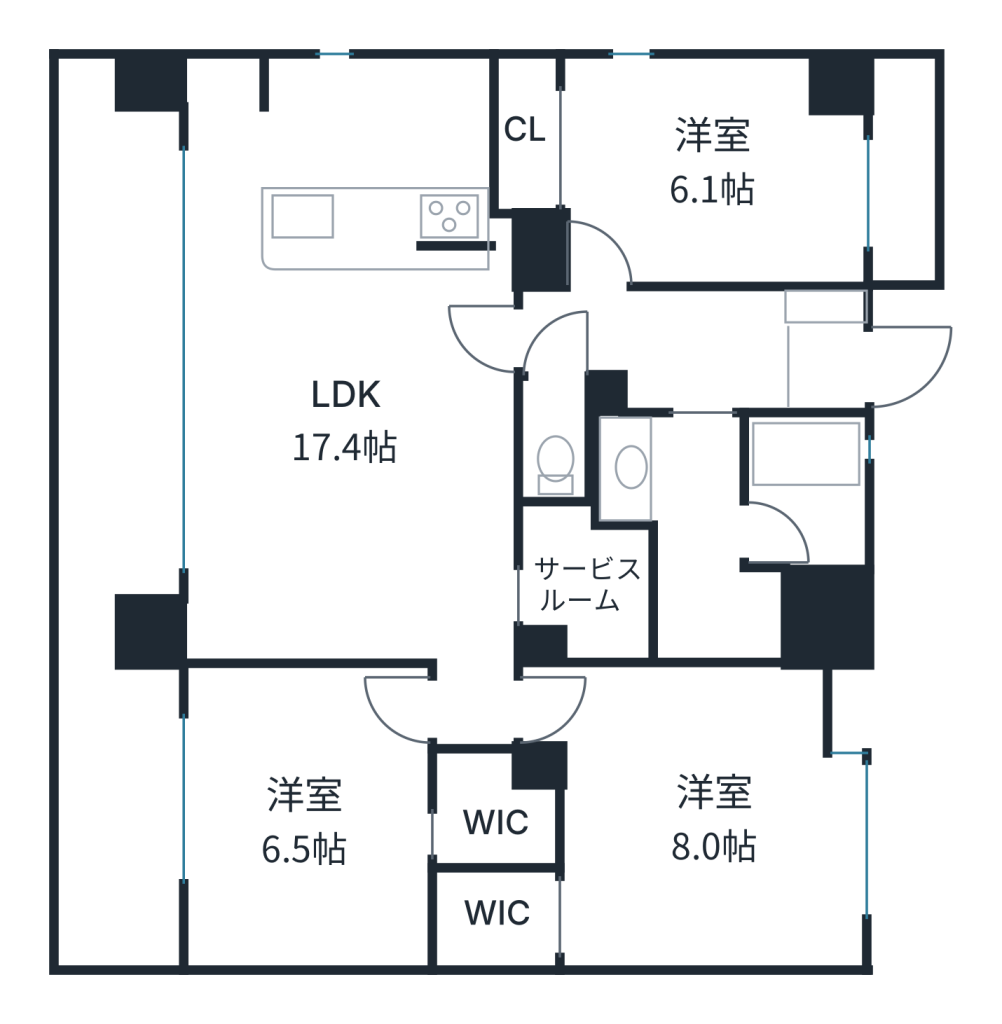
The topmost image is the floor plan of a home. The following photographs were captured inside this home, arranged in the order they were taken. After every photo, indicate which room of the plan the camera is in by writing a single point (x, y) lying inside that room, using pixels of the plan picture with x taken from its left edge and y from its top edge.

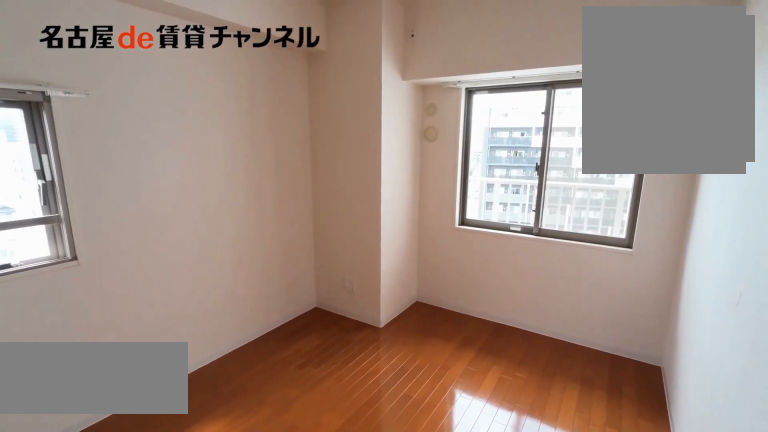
(679, 170)
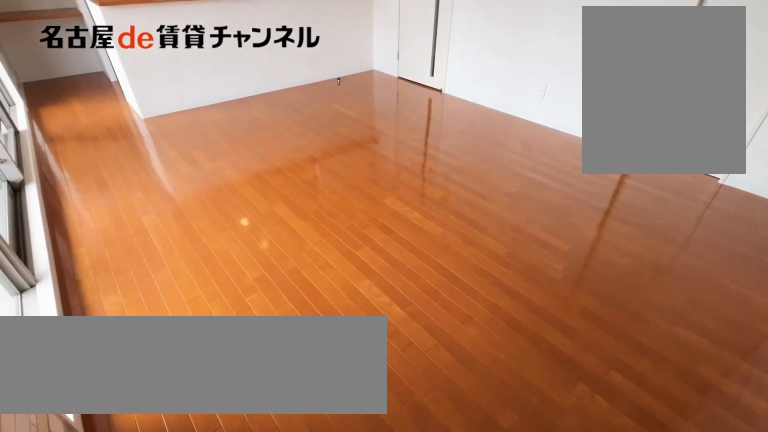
(345, 358)
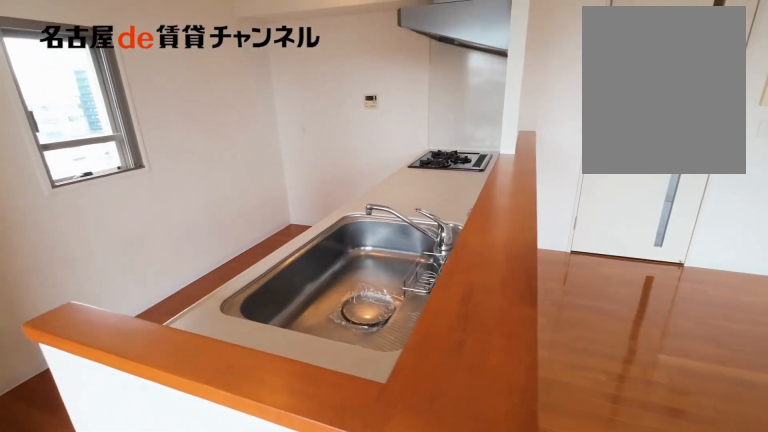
(345, 358)
